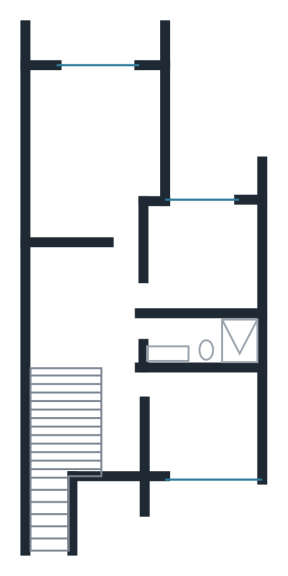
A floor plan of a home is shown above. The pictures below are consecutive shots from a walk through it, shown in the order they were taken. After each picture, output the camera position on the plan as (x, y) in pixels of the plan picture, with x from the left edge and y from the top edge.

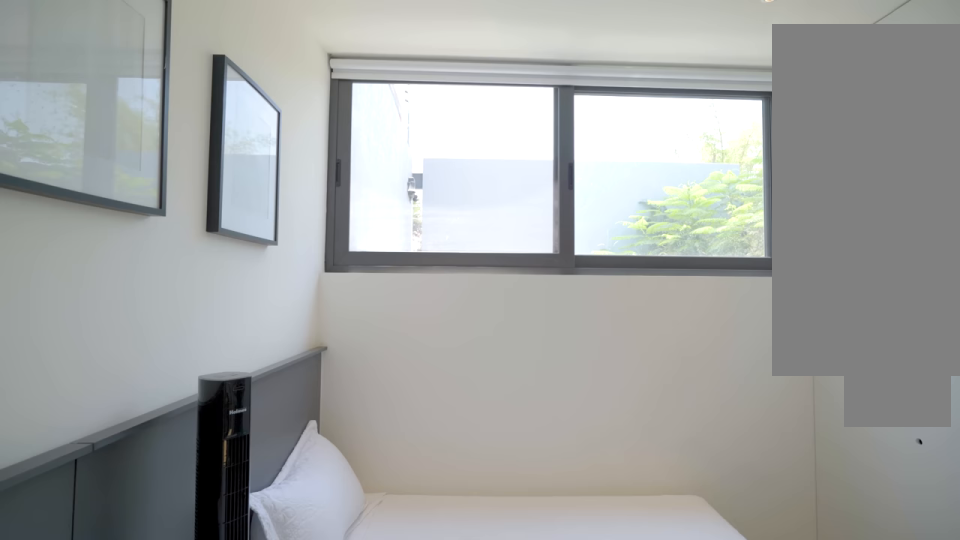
(173, 437)
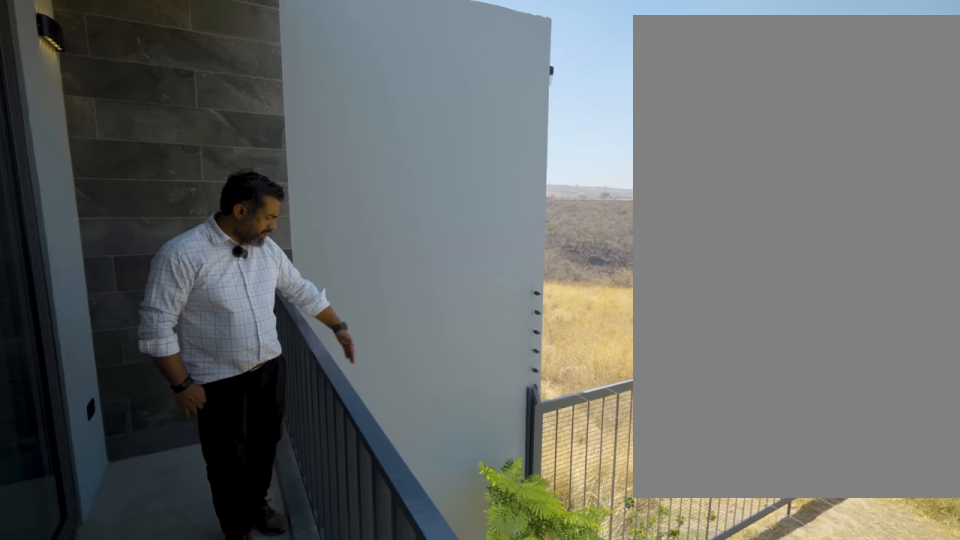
(93, 48)
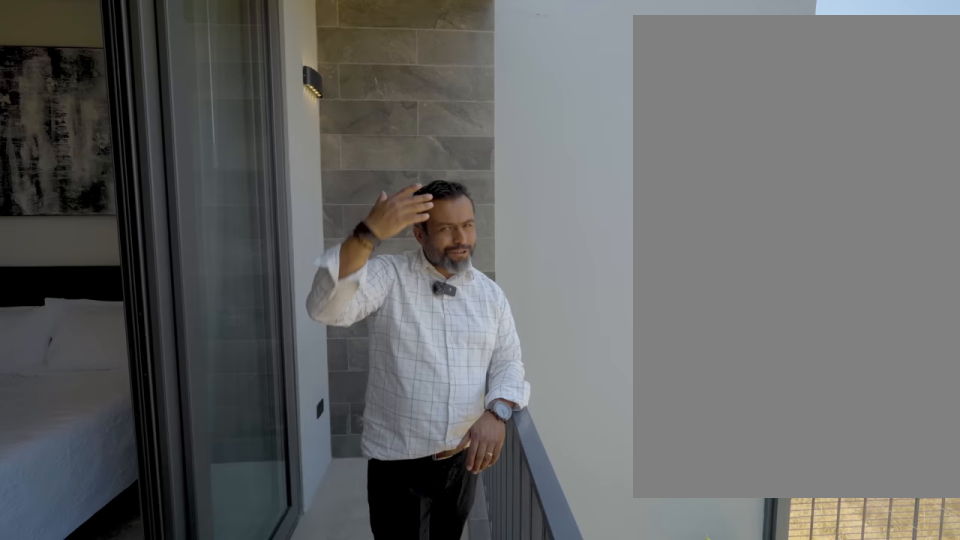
(108, 49)
